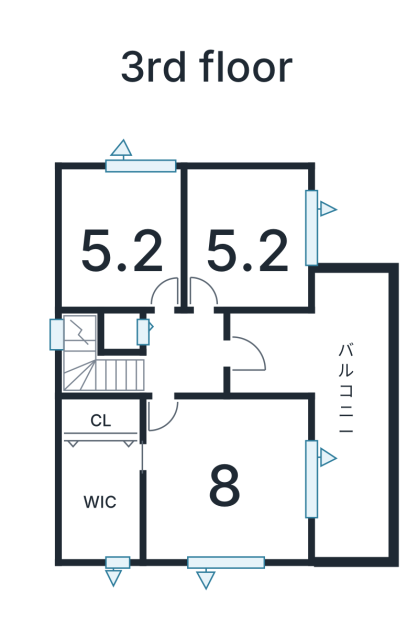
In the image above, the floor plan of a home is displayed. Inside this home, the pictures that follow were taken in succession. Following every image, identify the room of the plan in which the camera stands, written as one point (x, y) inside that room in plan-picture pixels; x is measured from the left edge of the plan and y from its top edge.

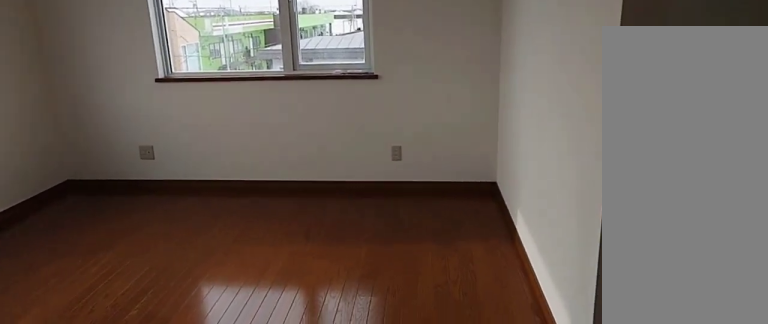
(220, 477)
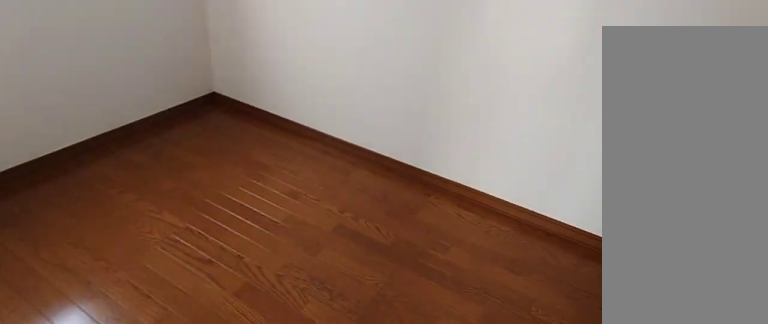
(96, 498)
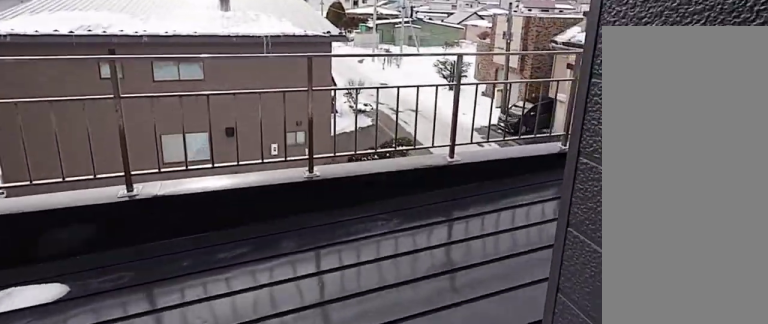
(342, 394)
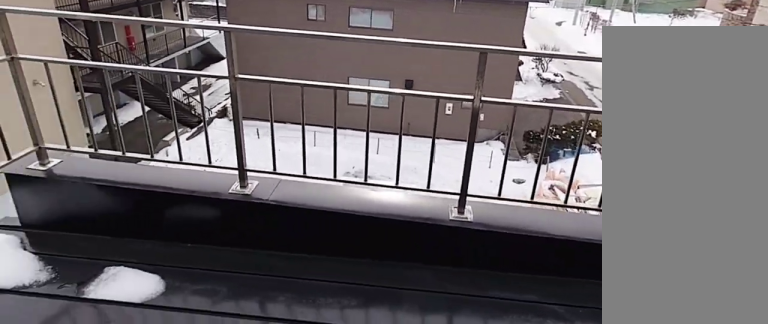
(342, 394)
